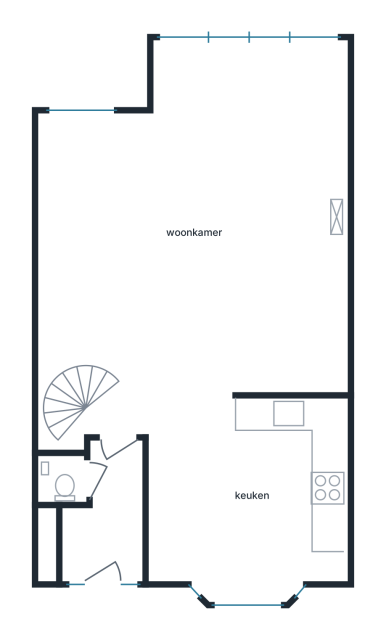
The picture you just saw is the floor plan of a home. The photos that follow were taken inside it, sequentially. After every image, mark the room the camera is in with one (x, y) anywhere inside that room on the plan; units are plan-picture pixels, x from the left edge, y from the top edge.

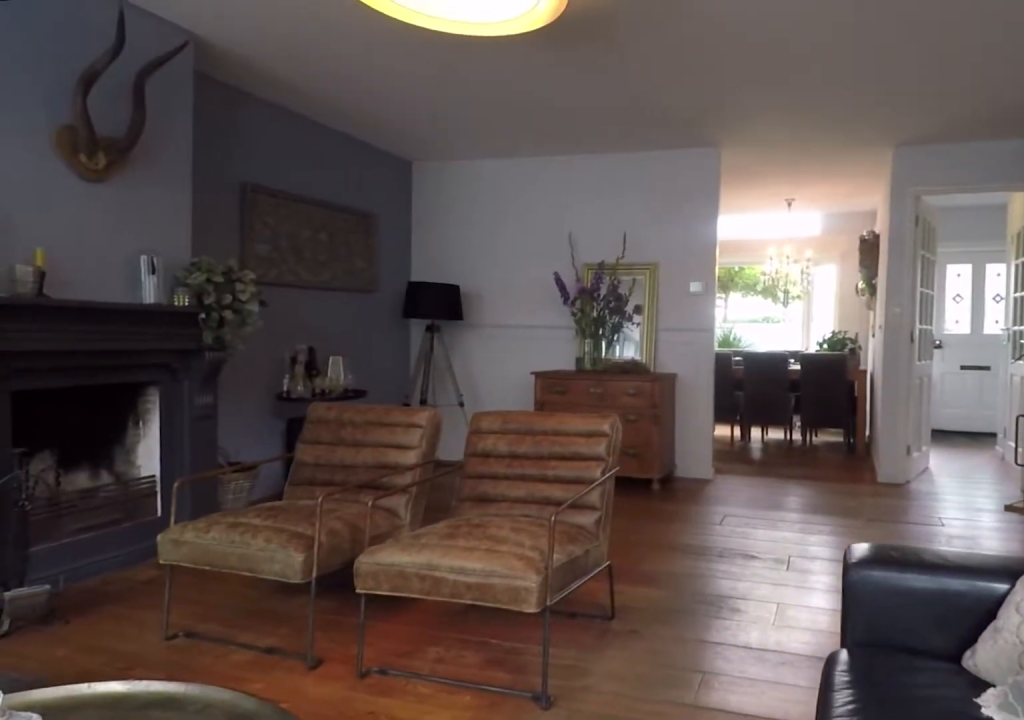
(199, 235)
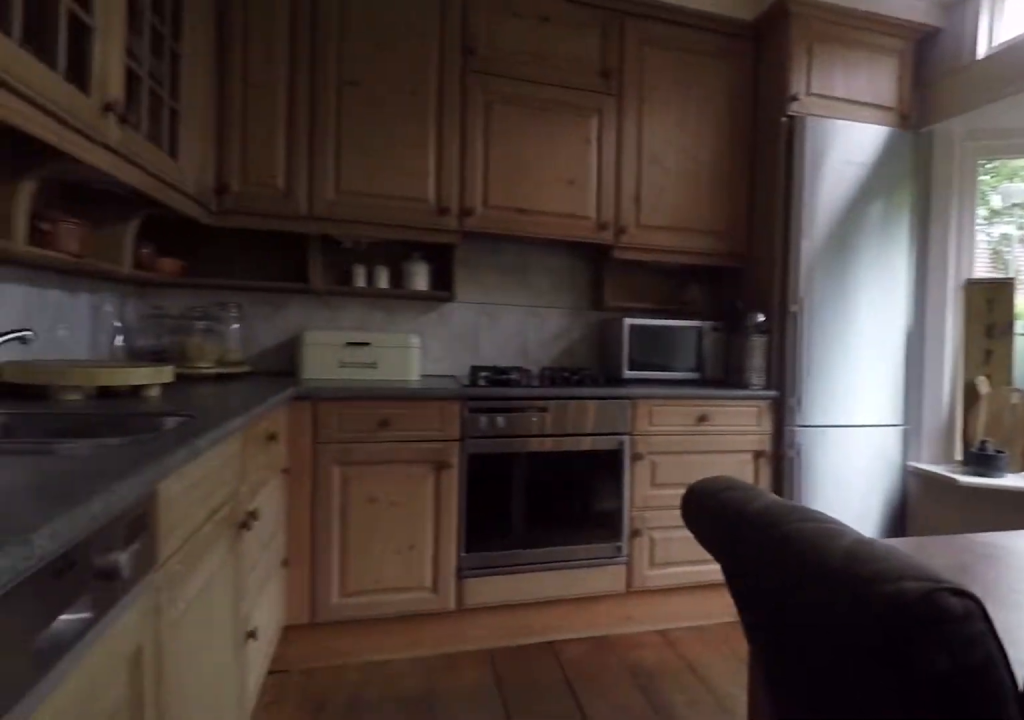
(278, 535)
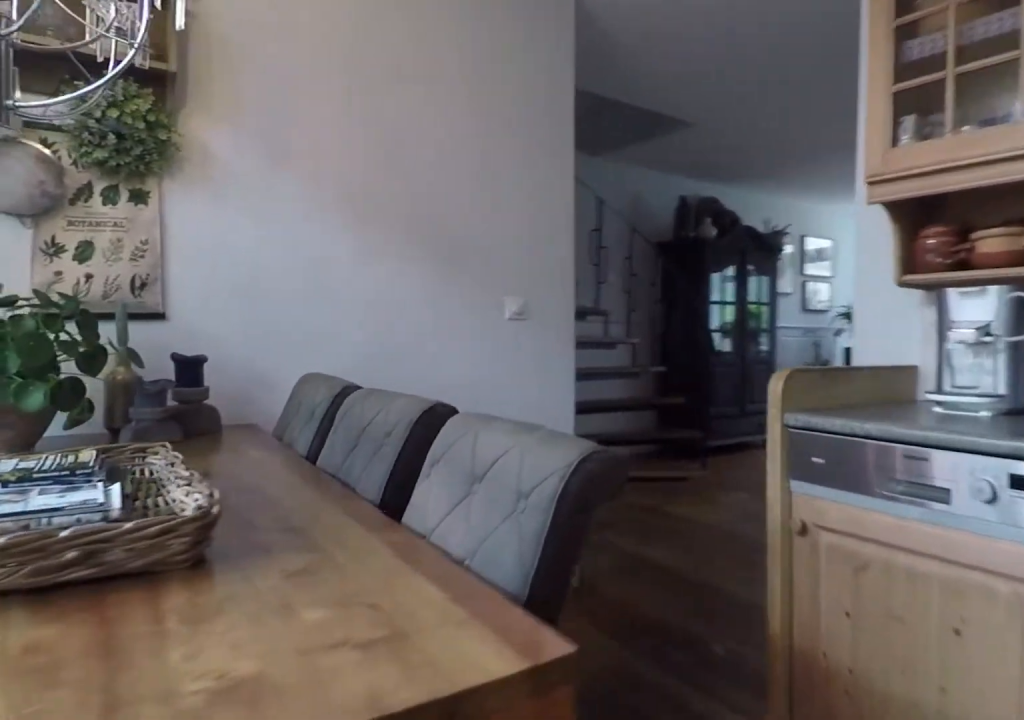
(278, 535)
